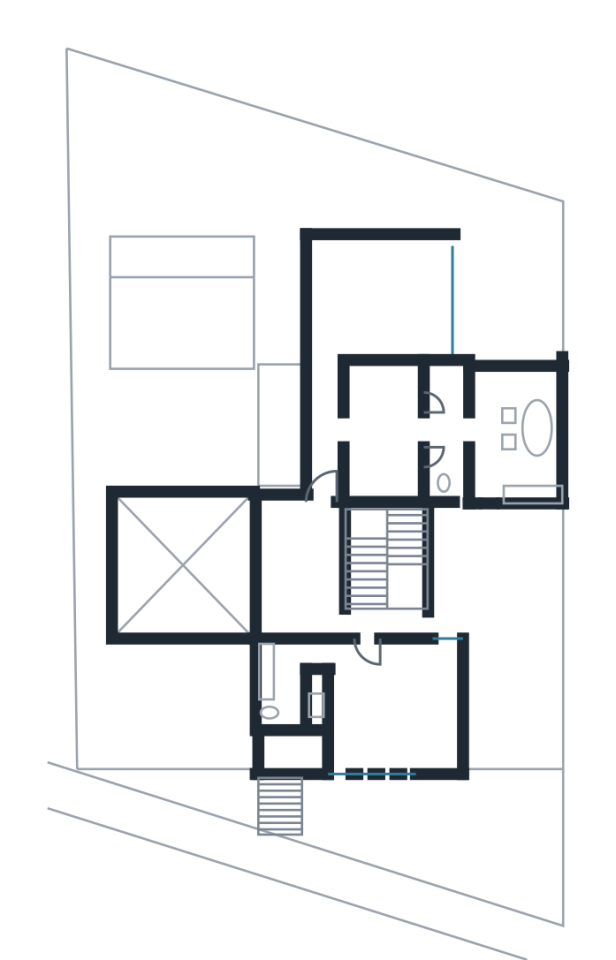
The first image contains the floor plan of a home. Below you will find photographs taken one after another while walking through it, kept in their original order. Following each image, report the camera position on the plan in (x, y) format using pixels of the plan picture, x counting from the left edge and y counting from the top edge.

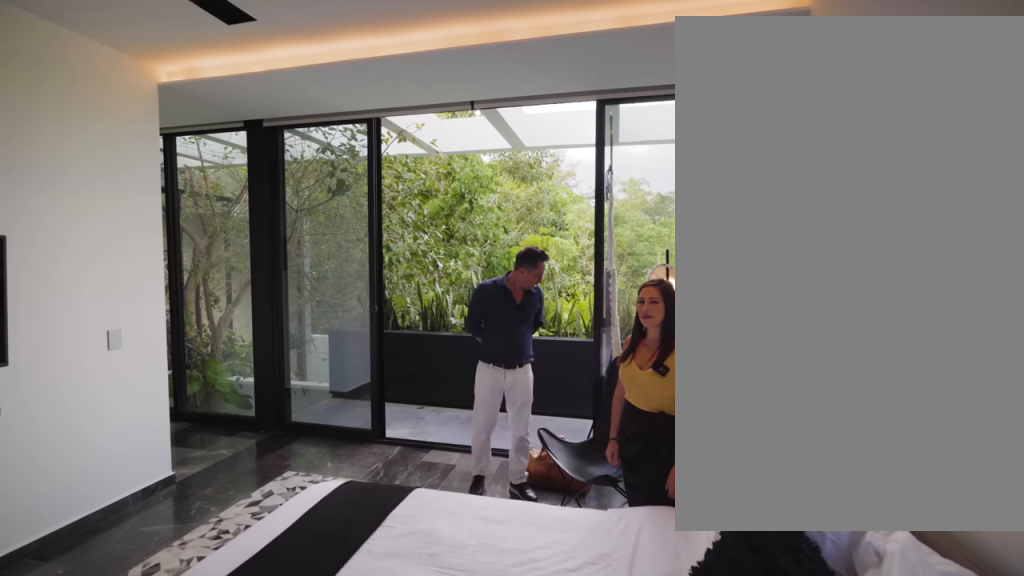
(439, 289)
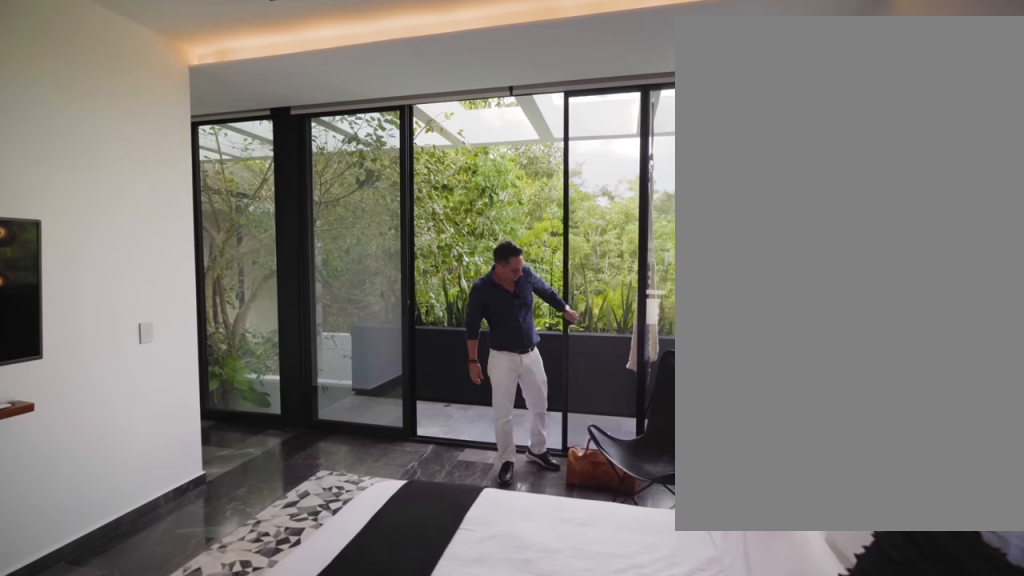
(439, 289)
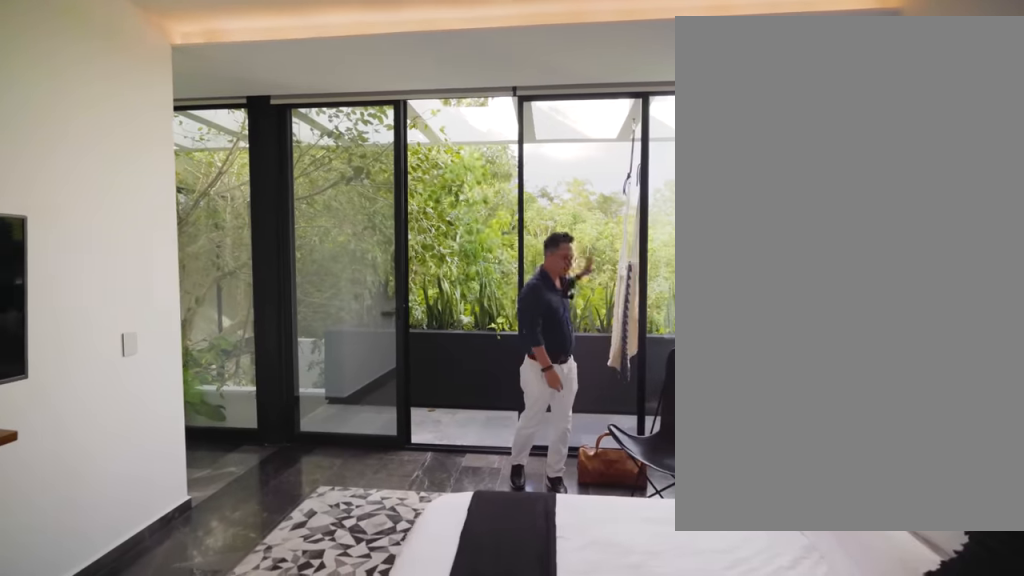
(437, 291)
